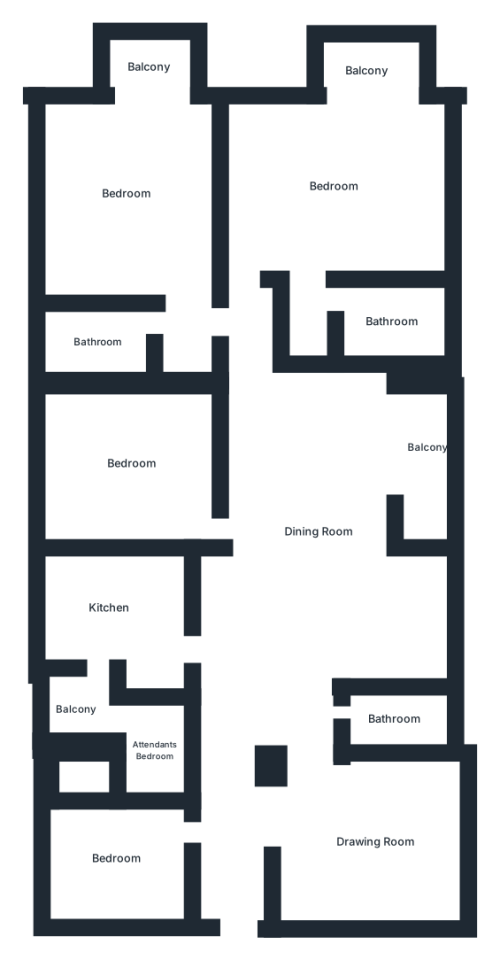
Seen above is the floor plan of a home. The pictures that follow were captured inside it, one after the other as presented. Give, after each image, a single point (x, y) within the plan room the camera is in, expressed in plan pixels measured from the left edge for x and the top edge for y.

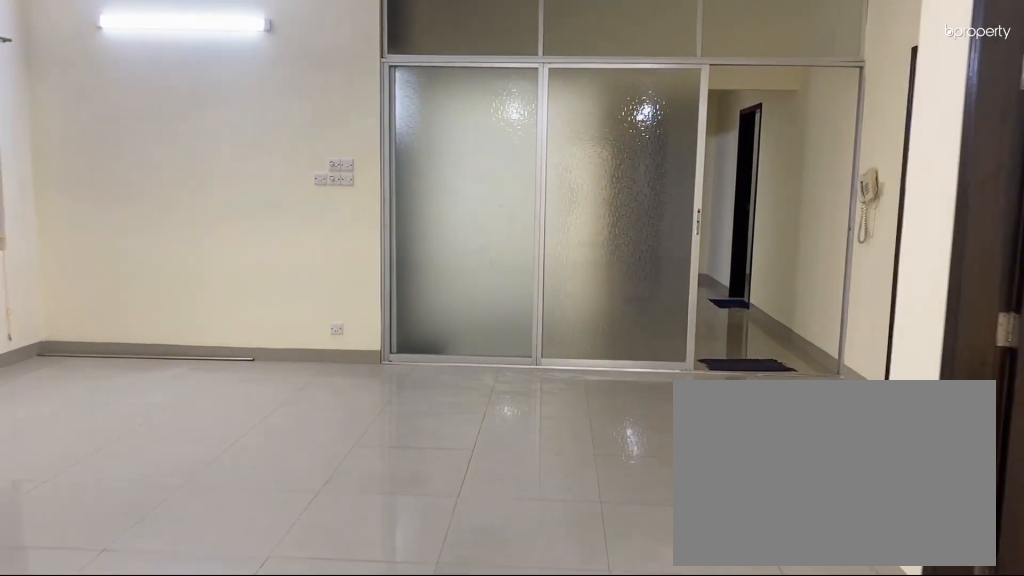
(316, 533)
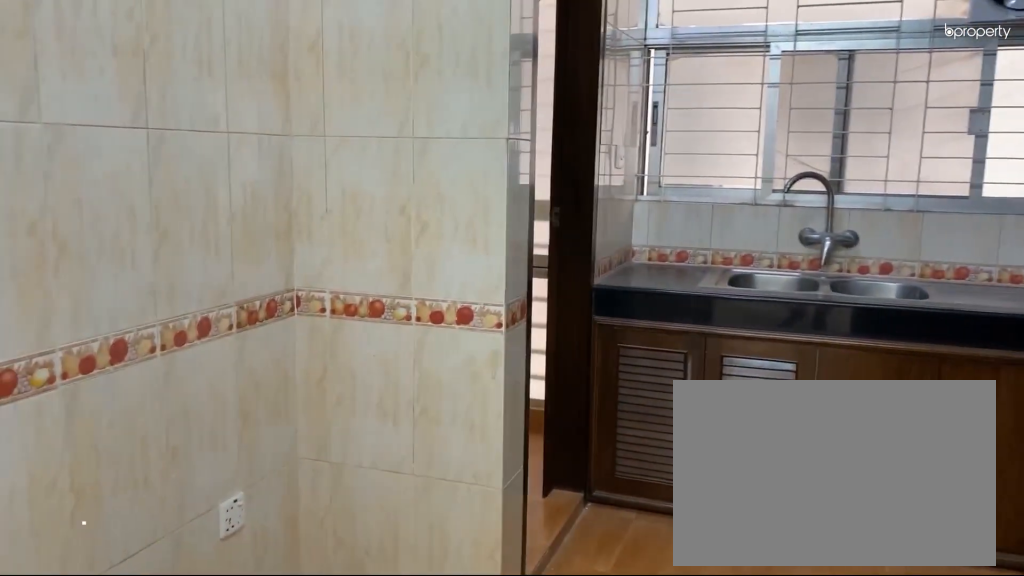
(111, 606)
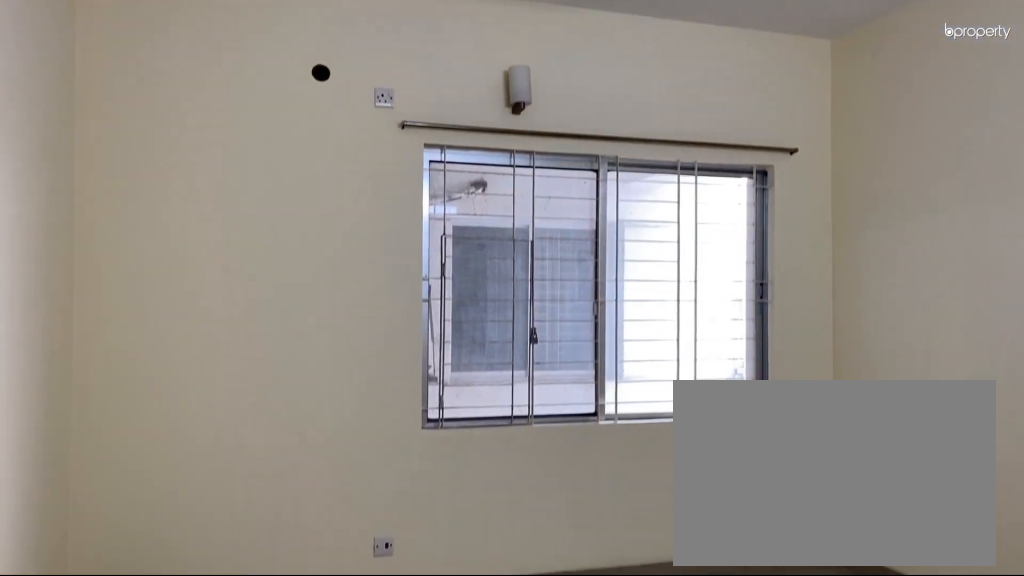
(132, 464)
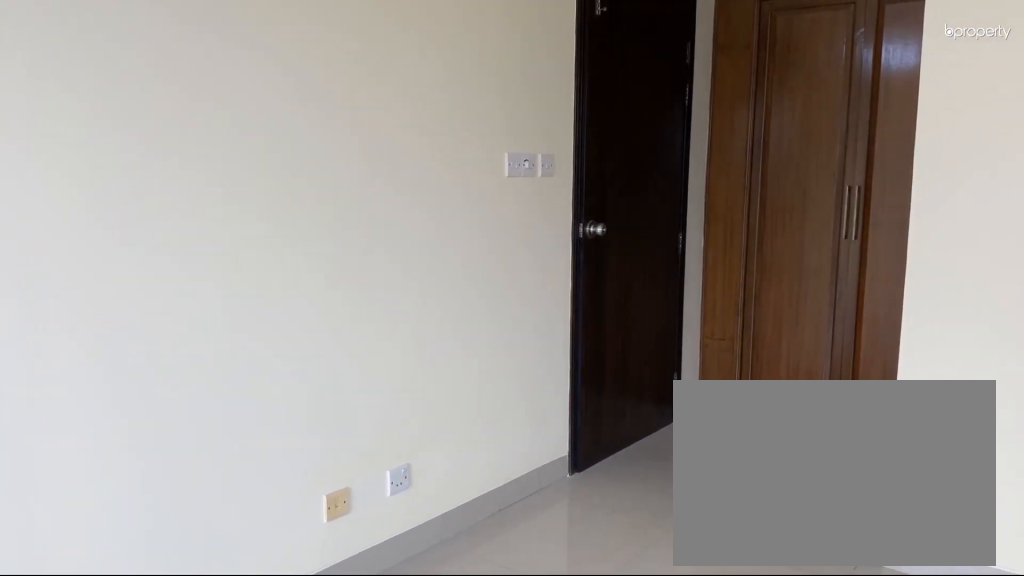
(125, 200)
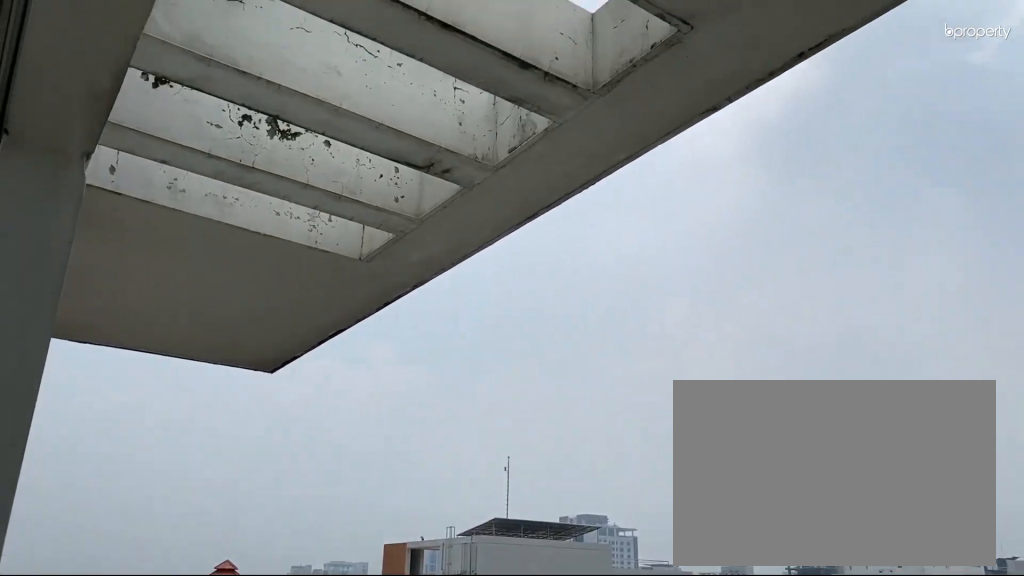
(150, 67)
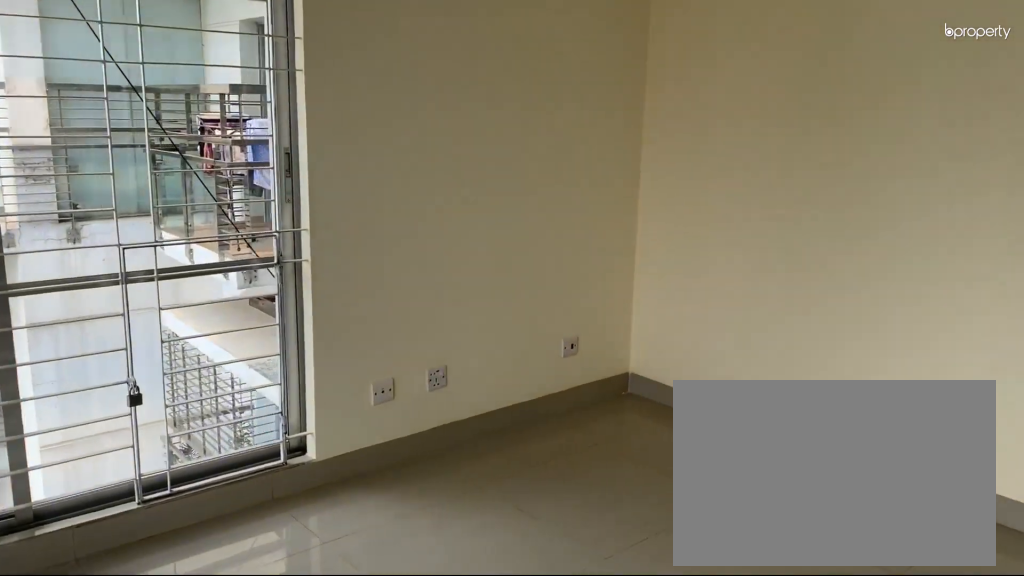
(333, 186)
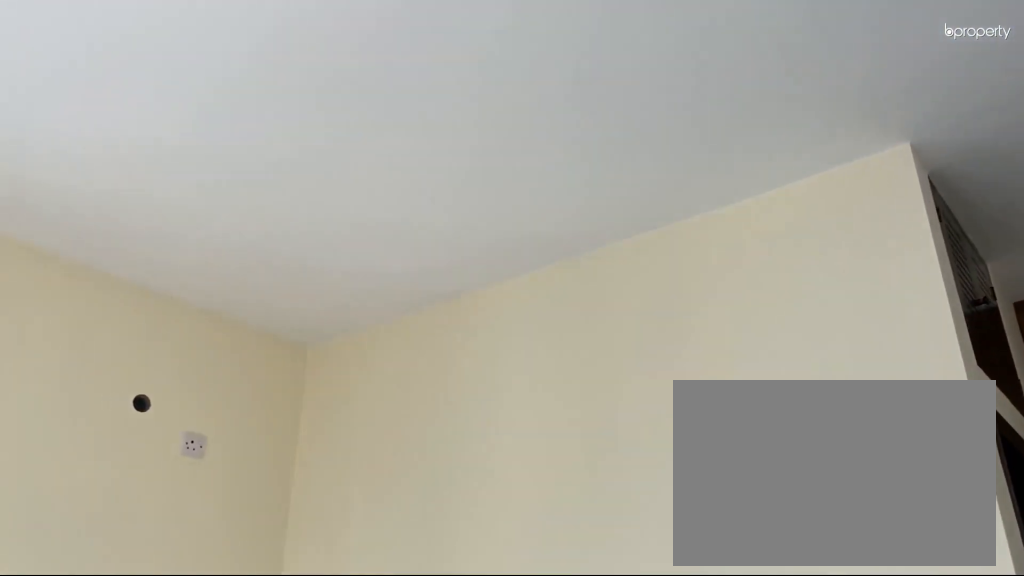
(333, 186)
